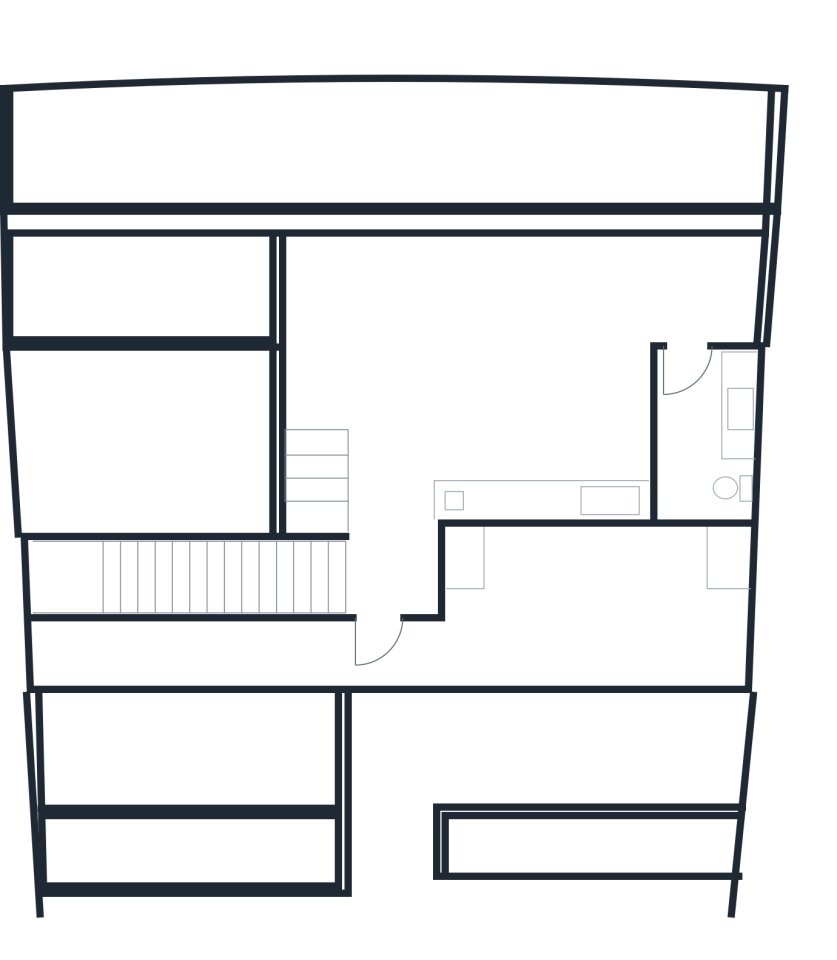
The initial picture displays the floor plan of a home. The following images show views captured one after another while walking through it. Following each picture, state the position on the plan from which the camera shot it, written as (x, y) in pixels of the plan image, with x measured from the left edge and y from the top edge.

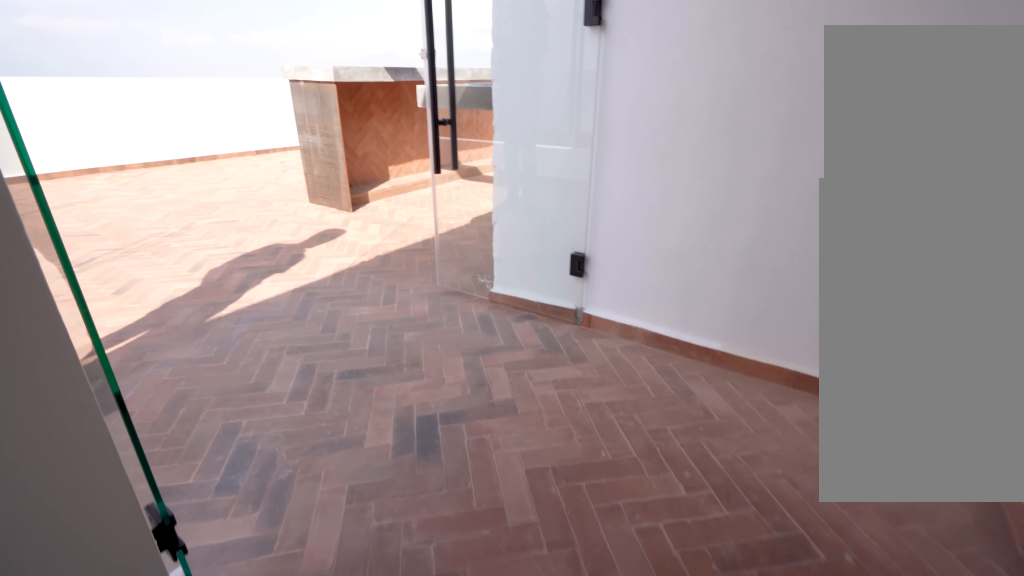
(289, 573)
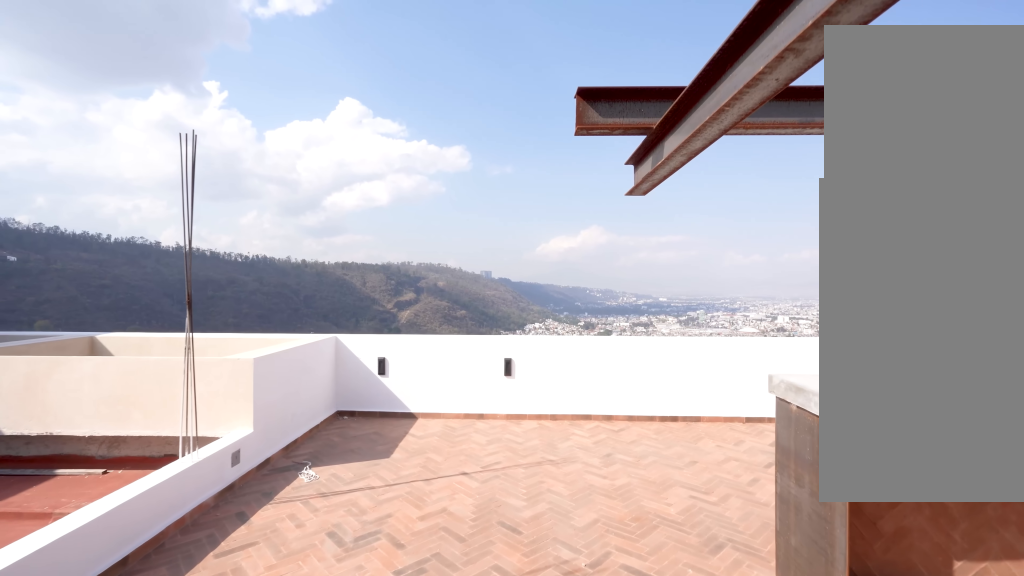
(367, 573)
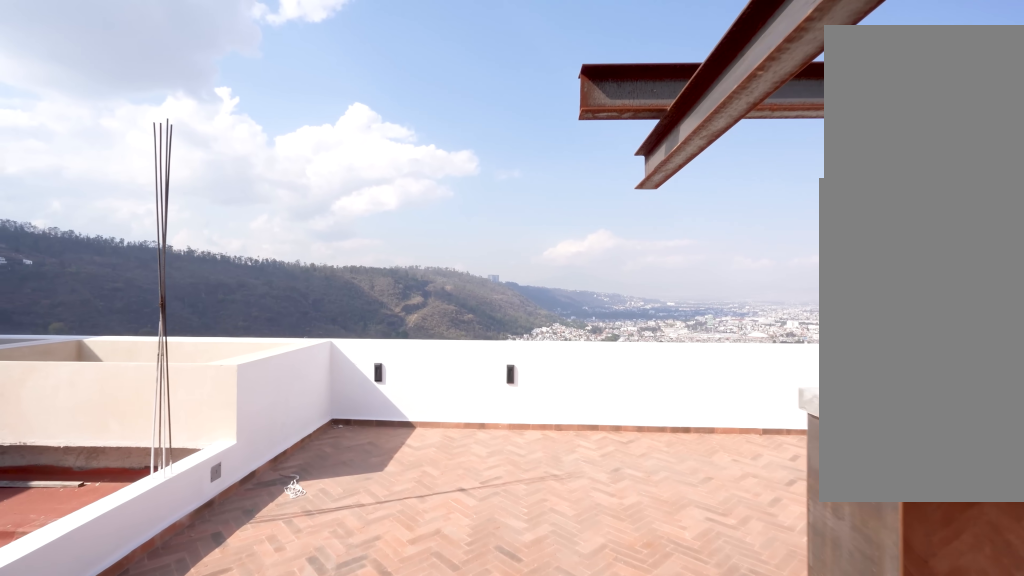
(373, 569)
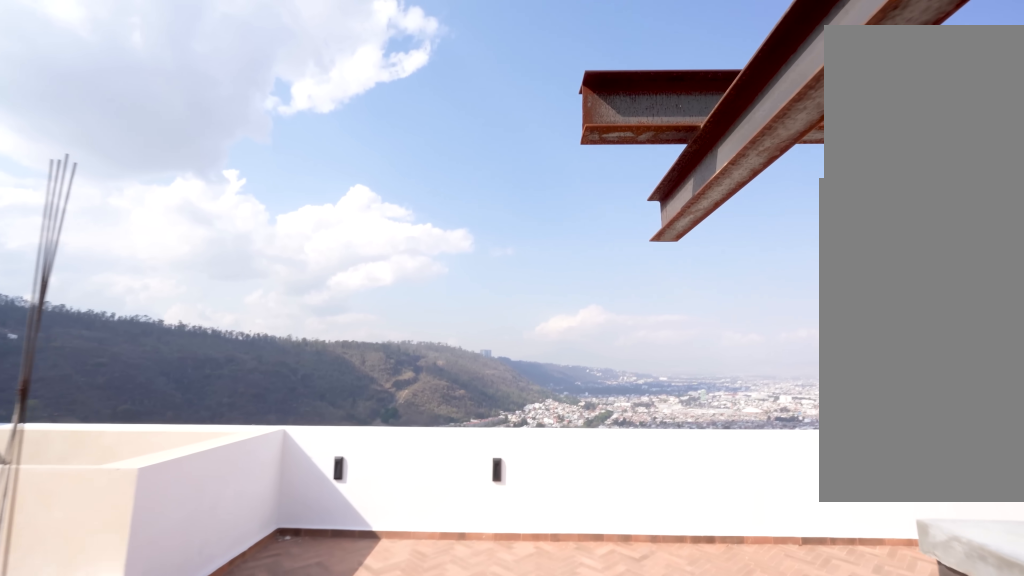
(375, 555)
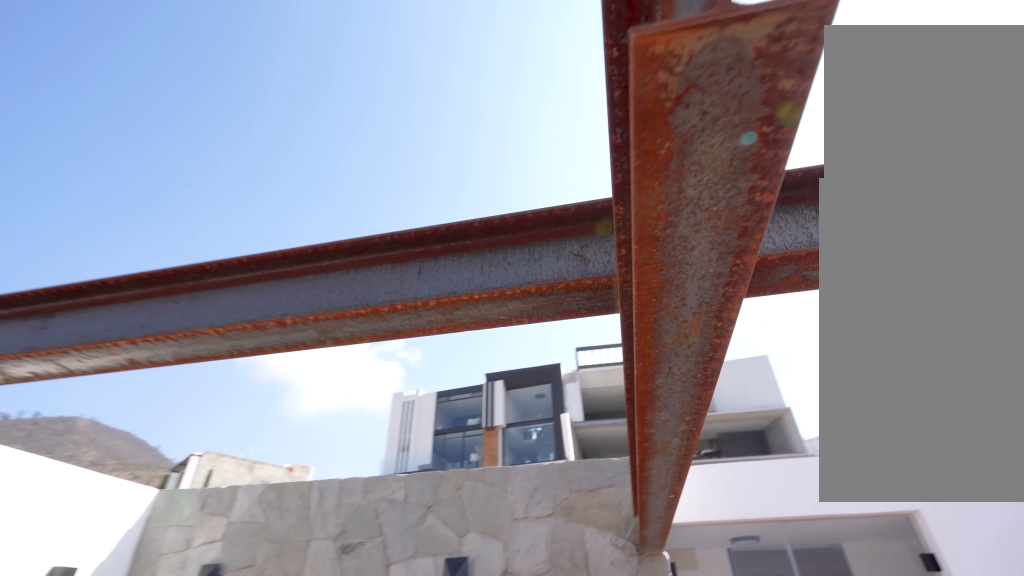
(465, 341)
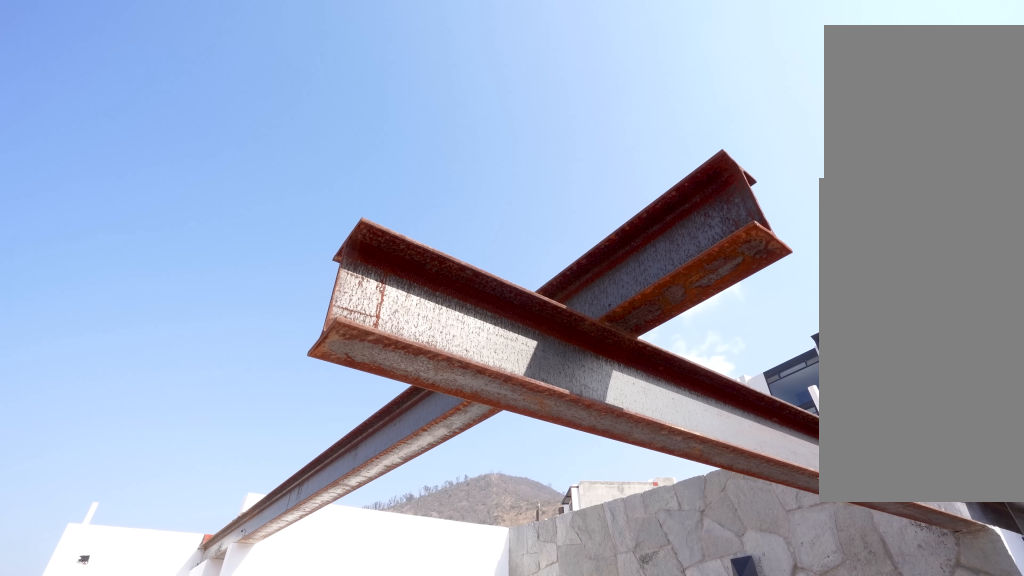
(400, 354)
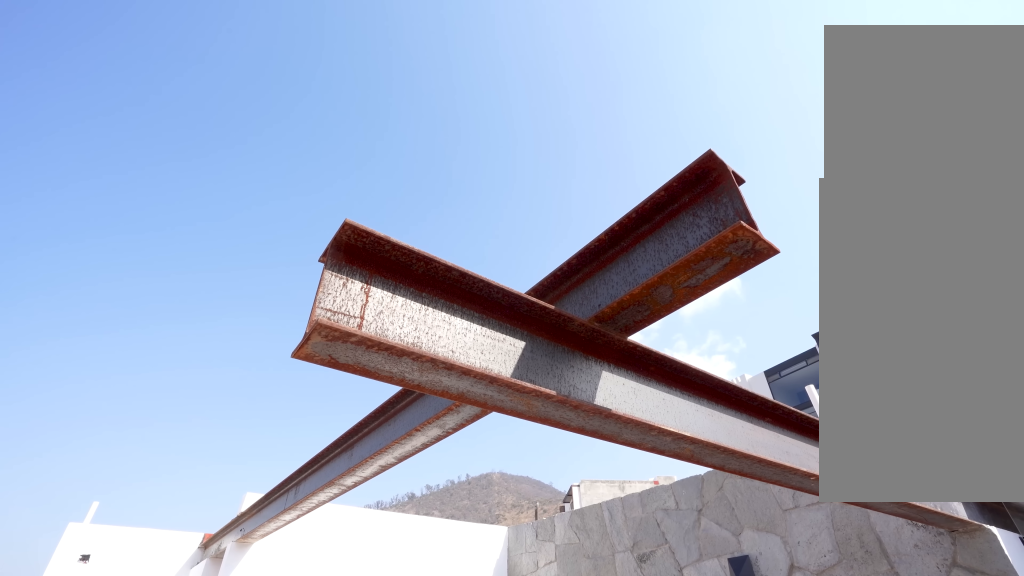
(400, 352)
